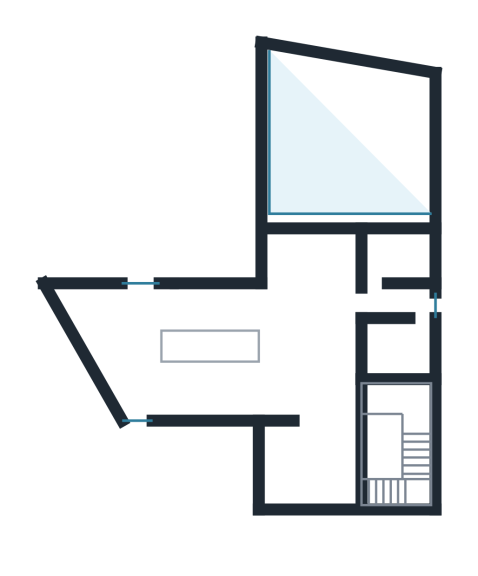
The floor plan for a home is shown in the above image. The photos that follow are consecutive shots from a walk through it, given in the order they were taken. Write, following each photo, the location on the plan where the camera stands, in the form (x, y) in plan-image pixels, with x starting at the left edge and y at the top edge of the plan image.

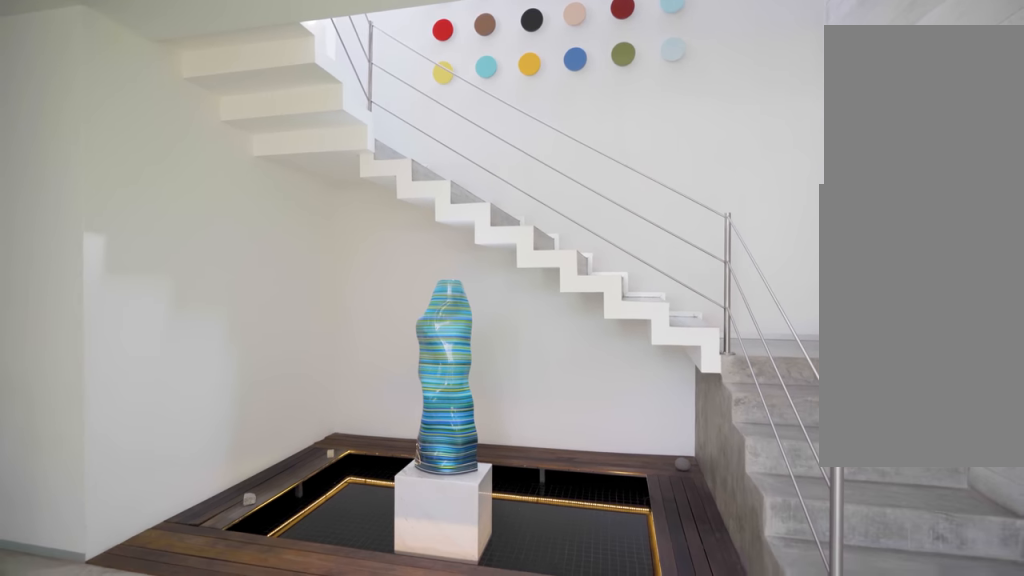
(288, 462)
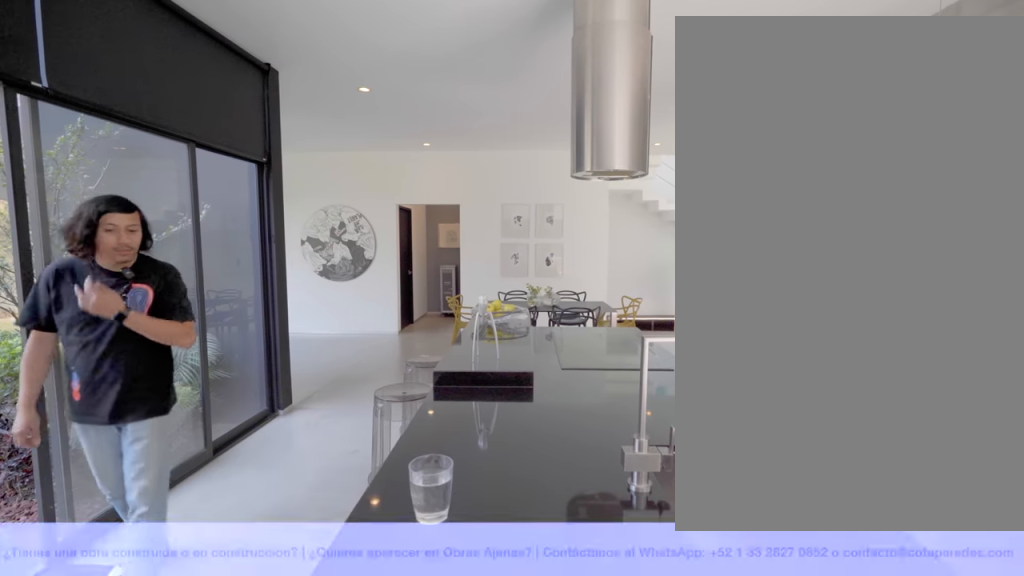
(140, 345)
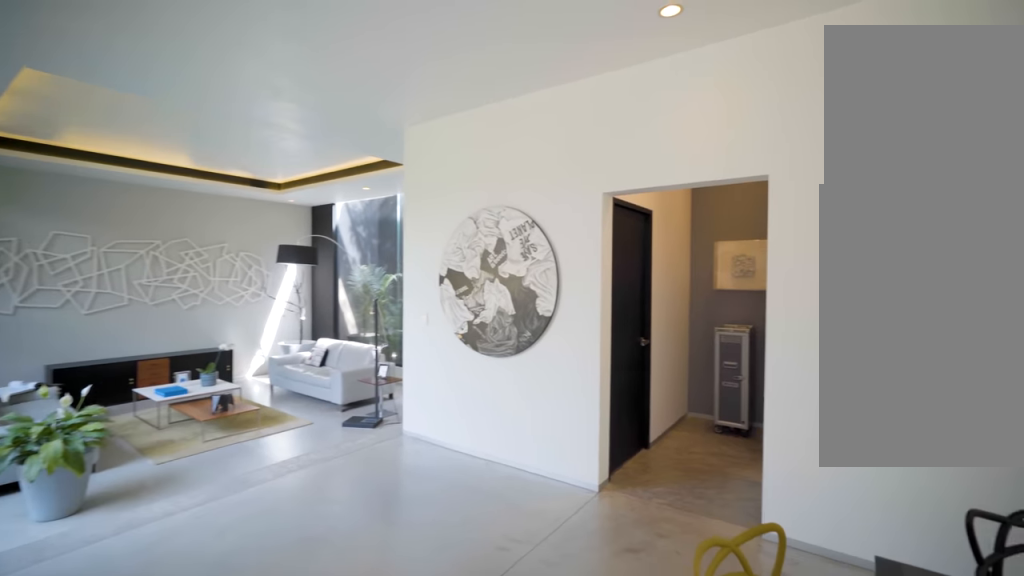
(286, 346)
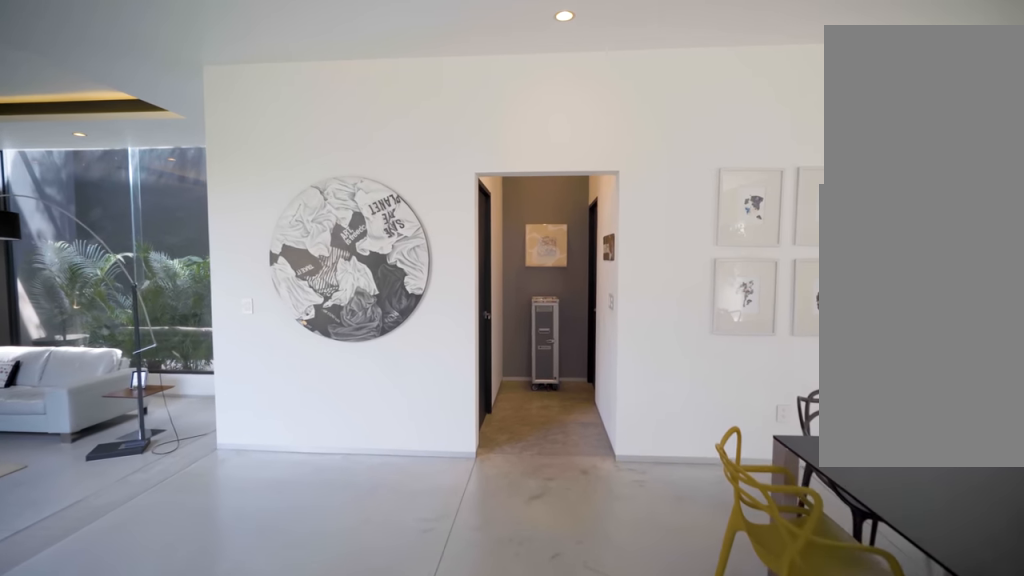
(261, 312)
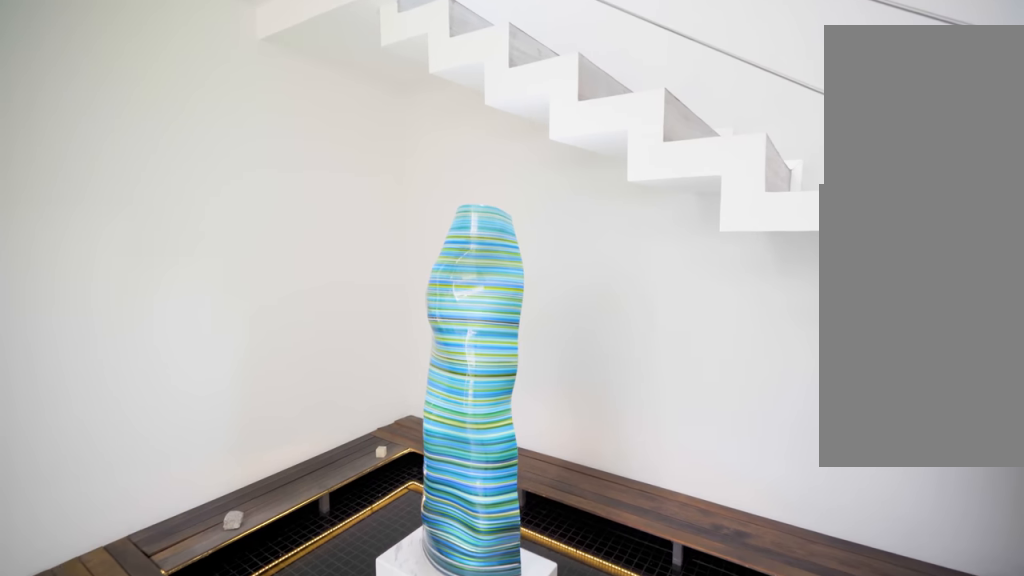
(319, 414)
